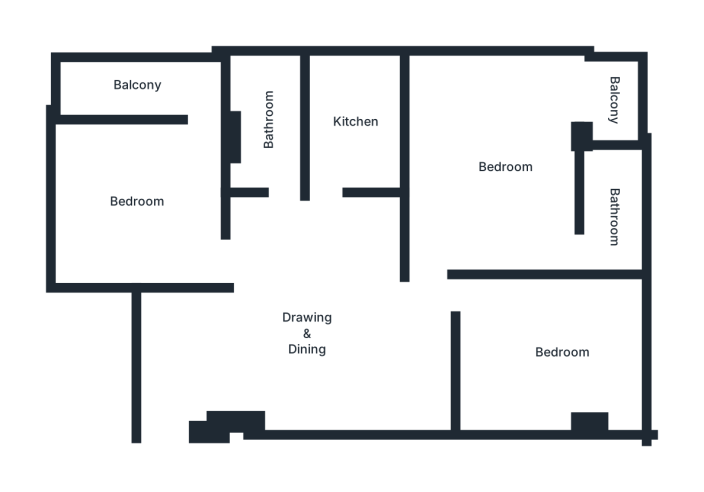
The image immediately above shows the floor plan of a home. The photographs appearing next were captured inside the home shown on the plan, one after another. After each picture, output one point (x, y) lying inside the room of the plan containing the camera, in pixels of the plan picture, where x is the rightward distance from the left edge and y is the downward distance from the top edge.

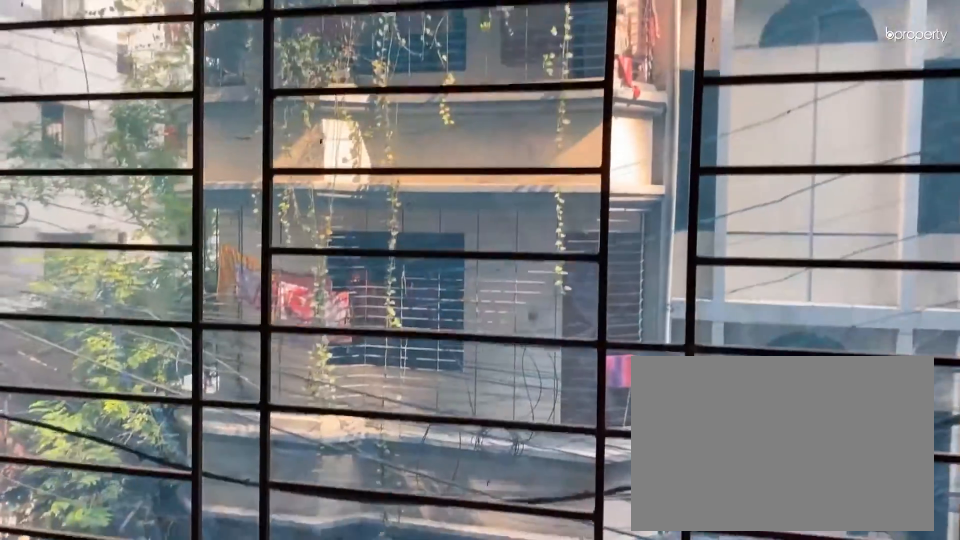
(150, 83)
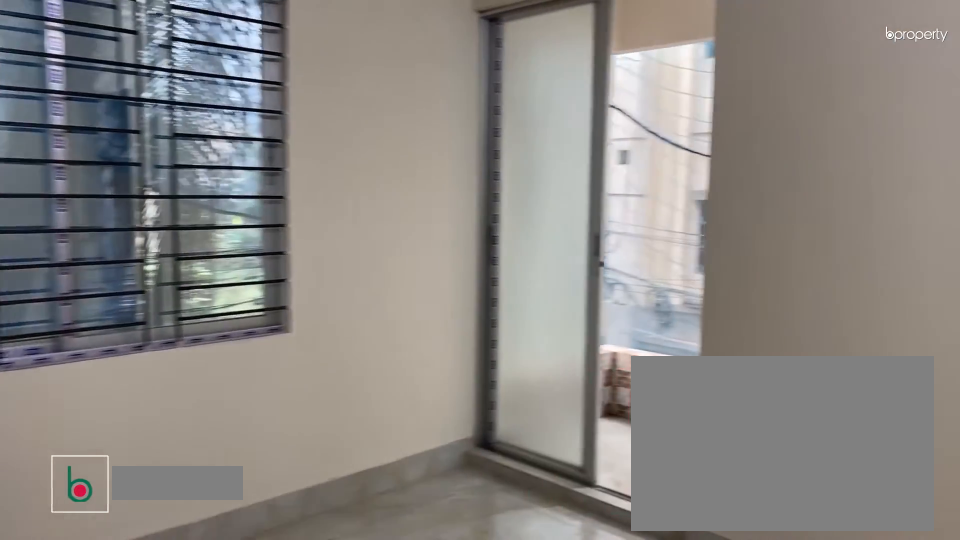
(506, 166)
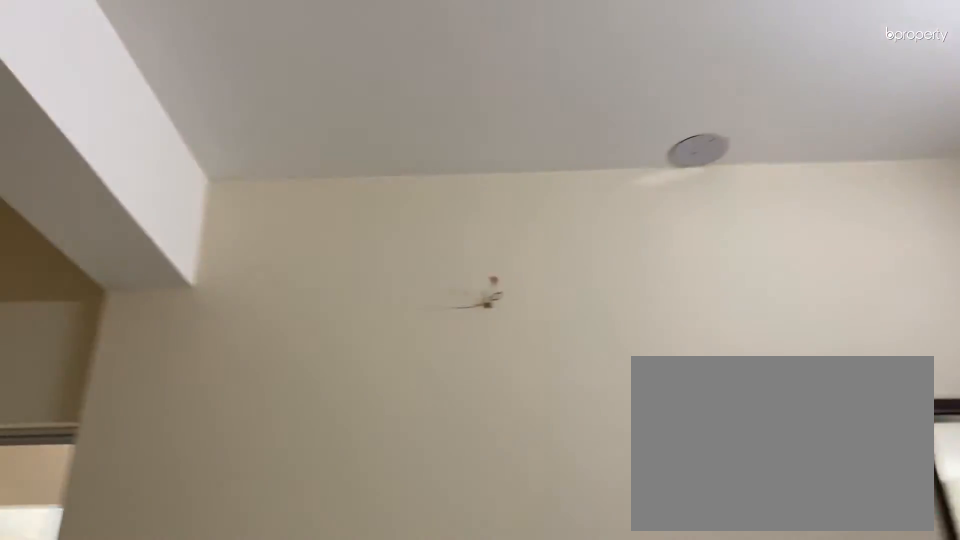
(506, 166)
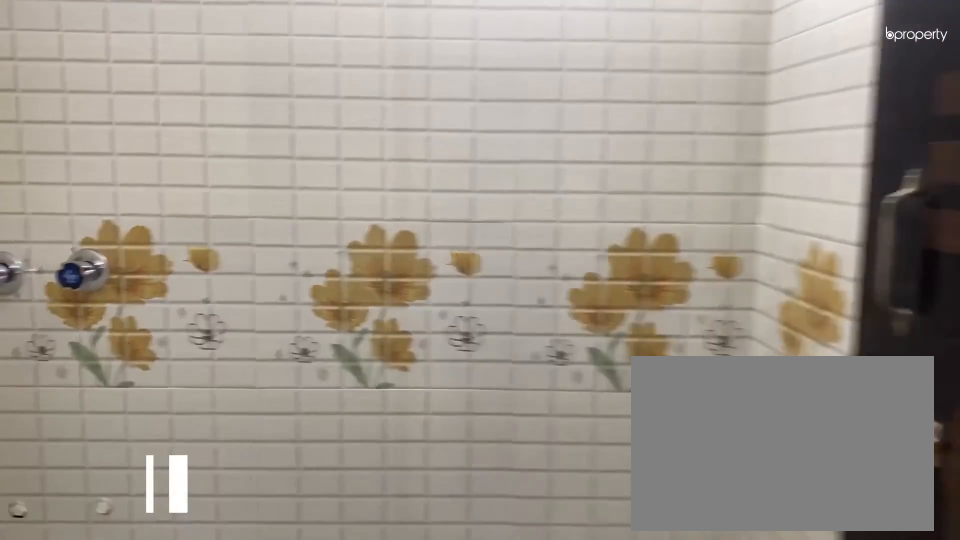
(615, 207)
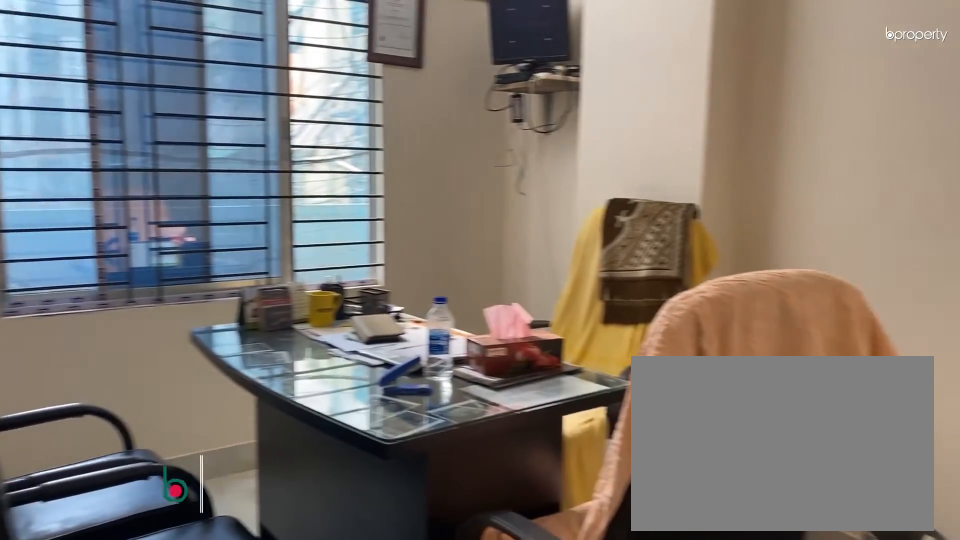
(599, 381)
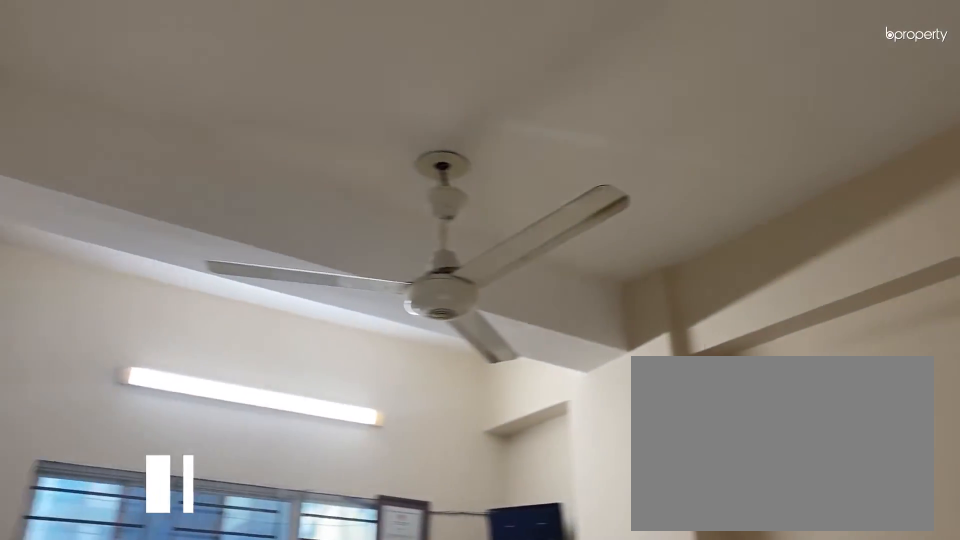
(599, 381)
